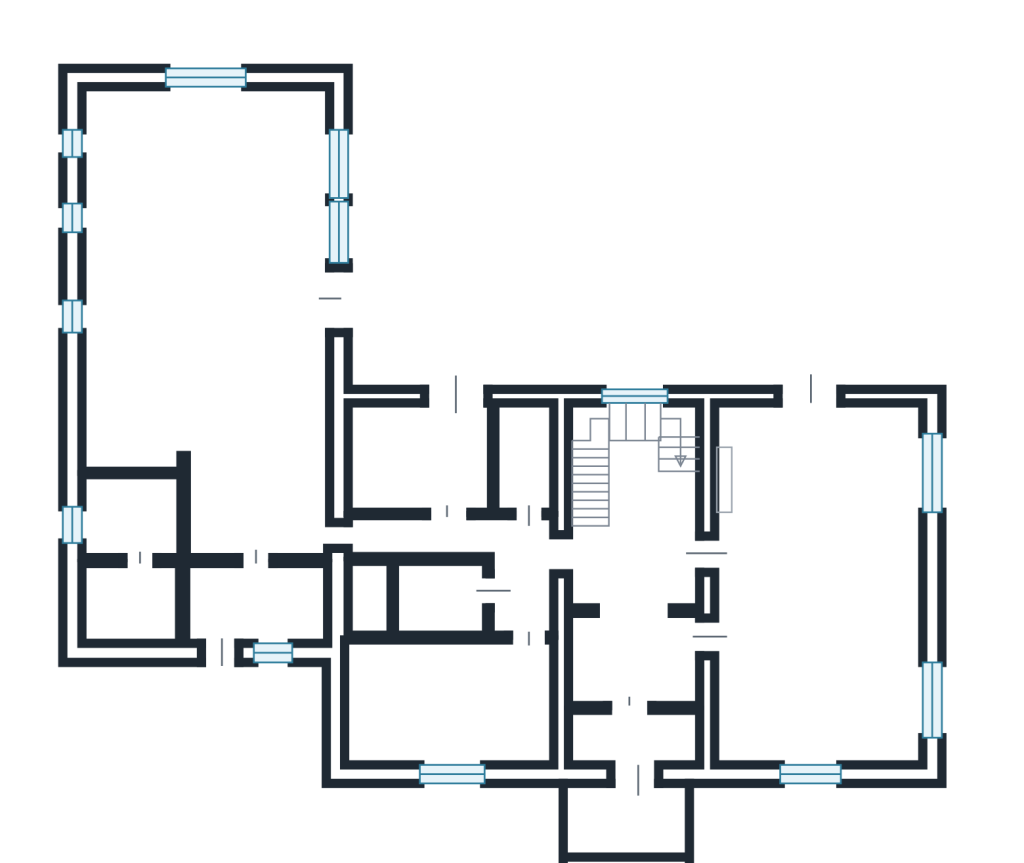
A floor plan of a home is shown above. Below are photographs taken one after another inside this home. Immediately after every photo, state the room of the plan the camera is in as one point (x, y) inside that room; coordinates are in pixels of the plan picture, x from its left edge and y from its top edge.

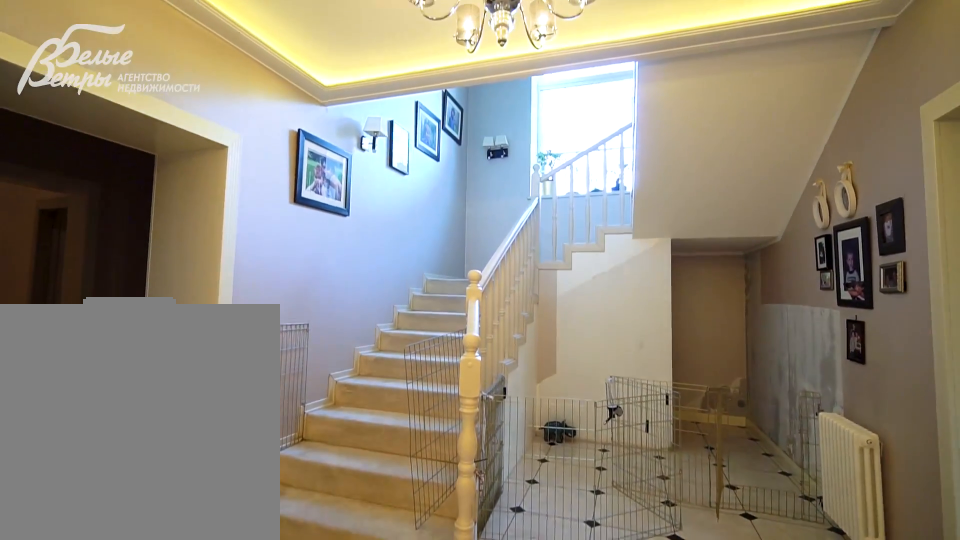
(632, 504)
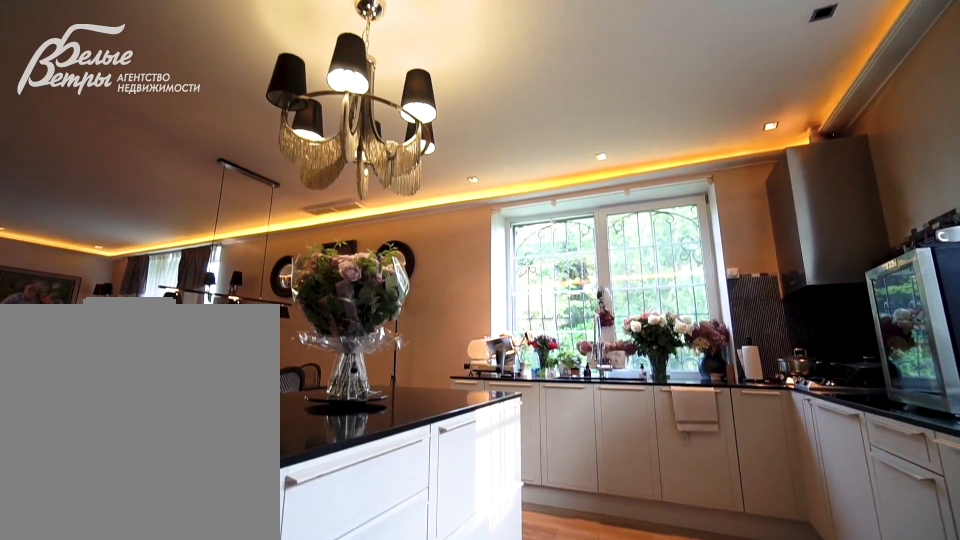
(814, 687)
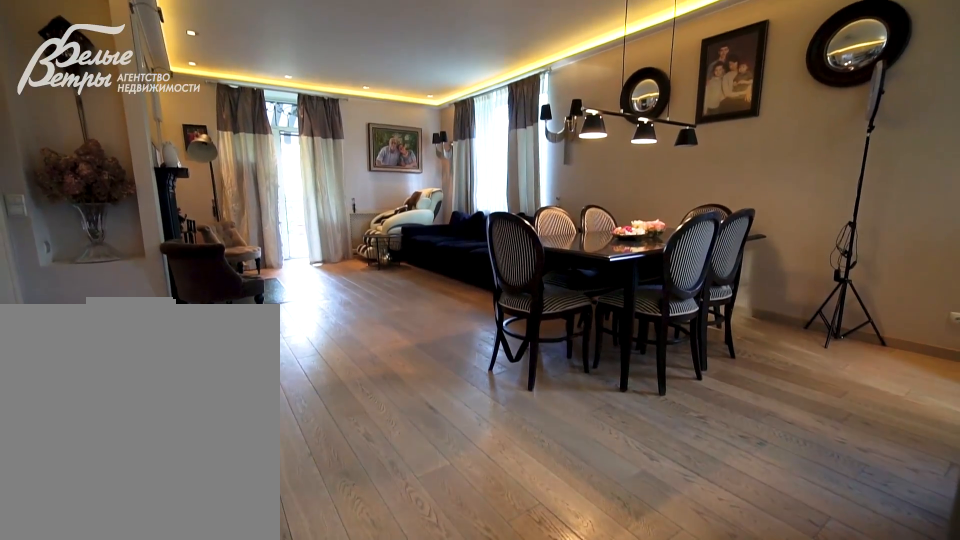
(816, 501)
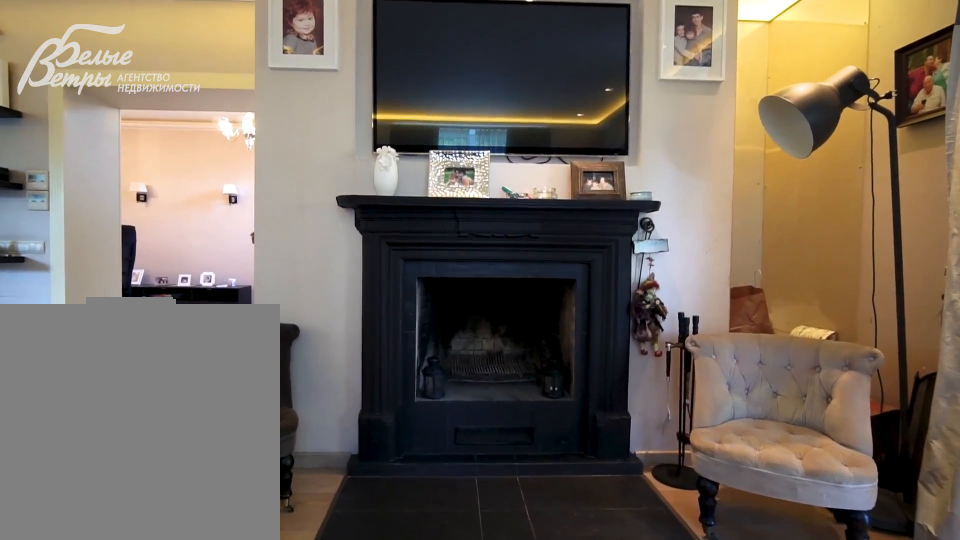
(816, 501)
